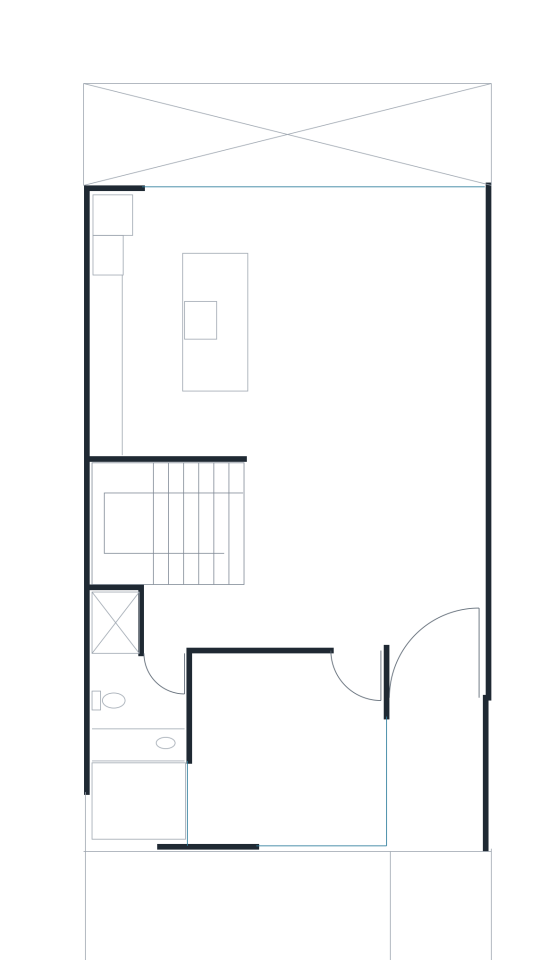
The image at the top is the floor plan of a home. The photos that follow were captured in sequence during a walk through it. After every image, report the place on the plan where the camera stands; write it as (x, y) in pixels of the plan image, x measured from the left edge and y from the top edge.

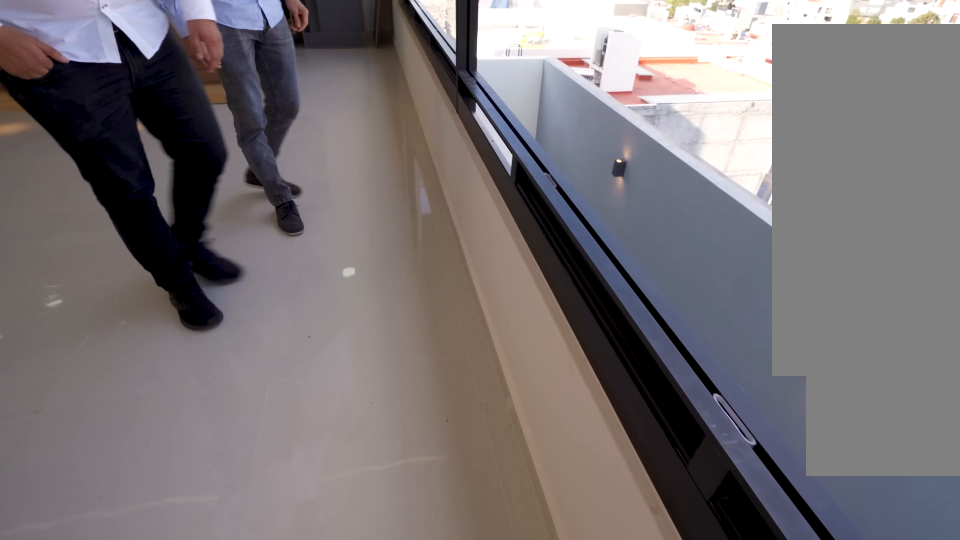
(438, 225)
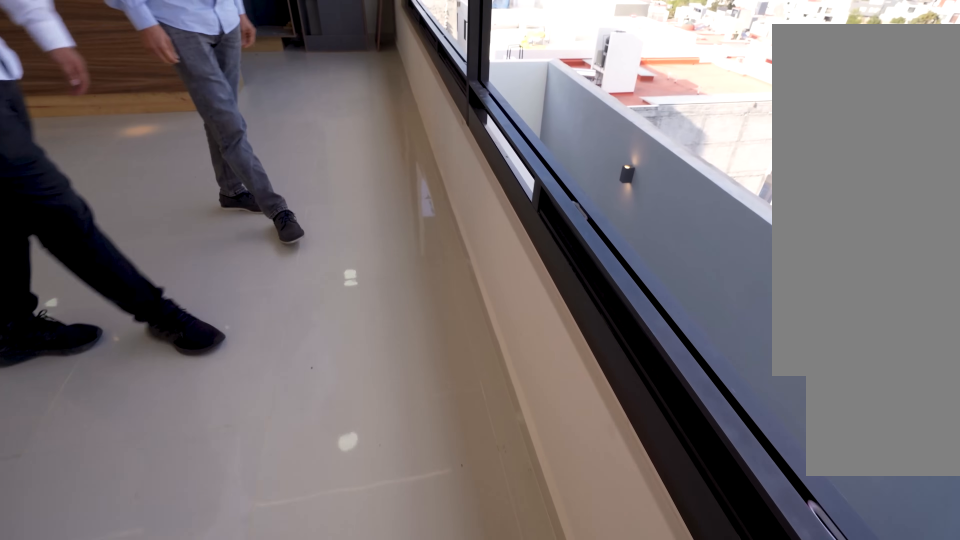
(438, 225)
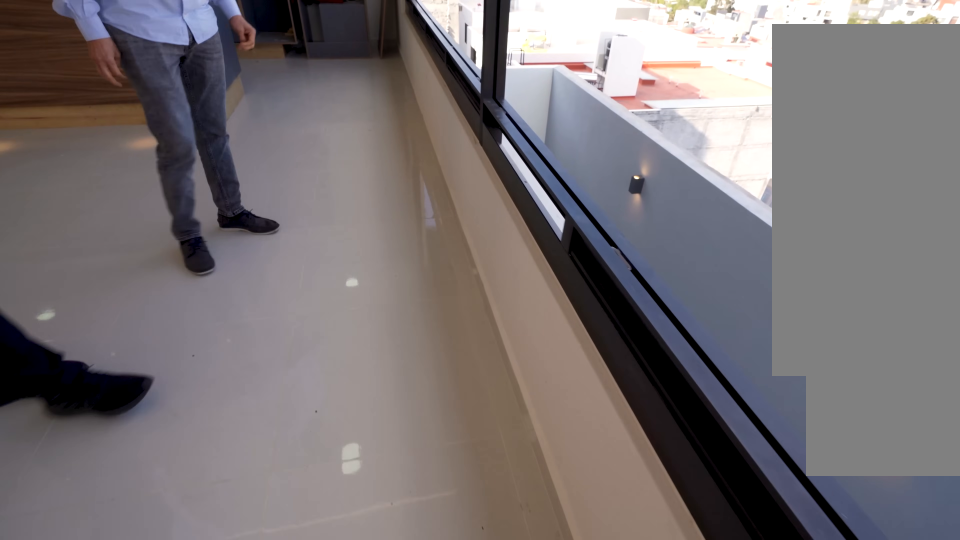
(438, 225)
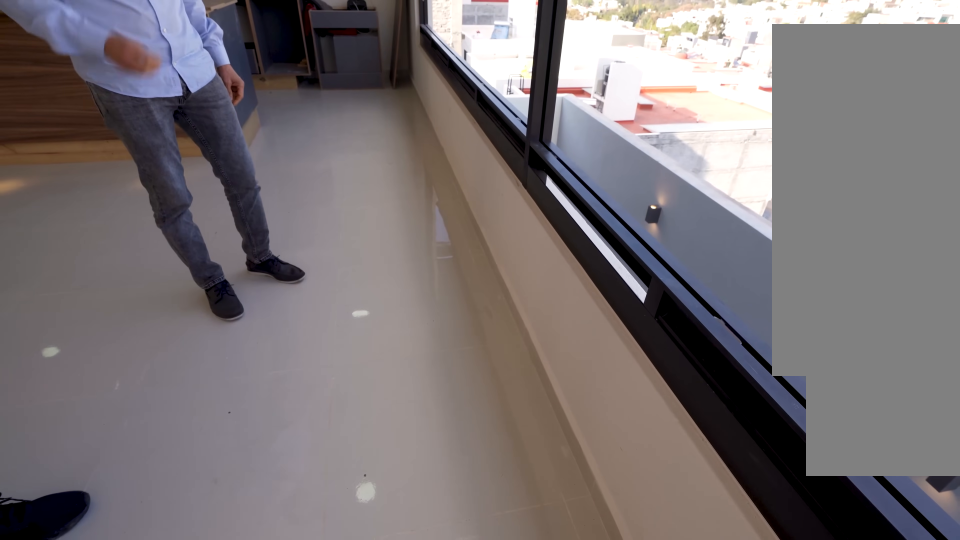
(439, 224)
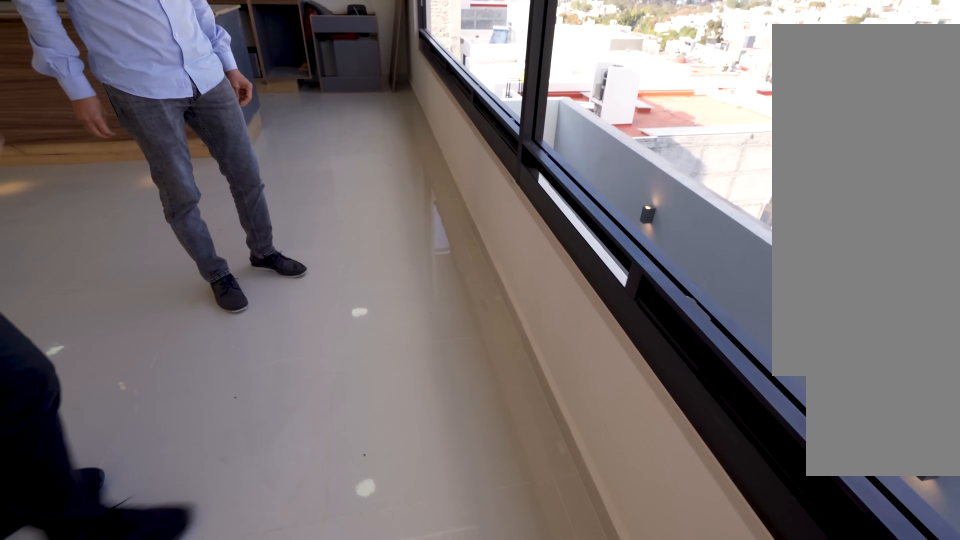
(438, 225)
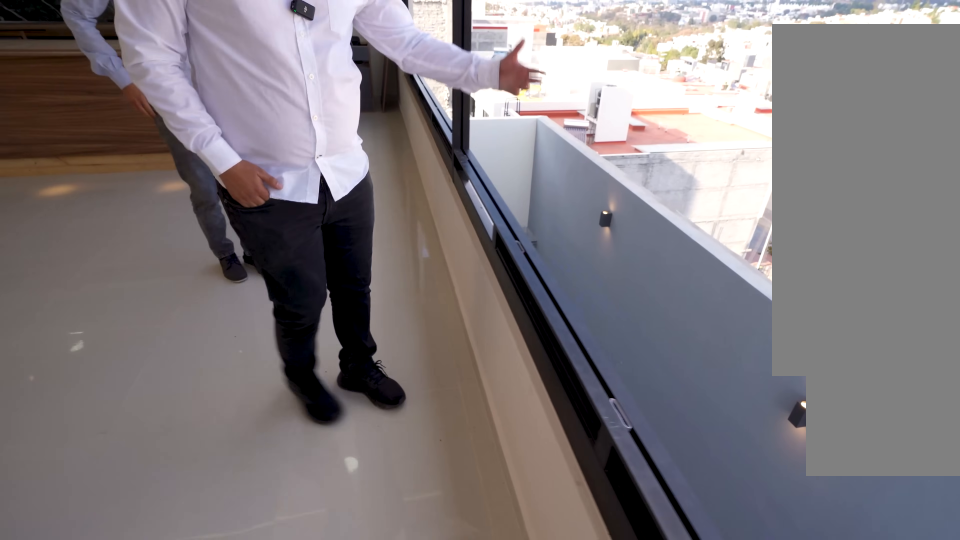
(438, 224)
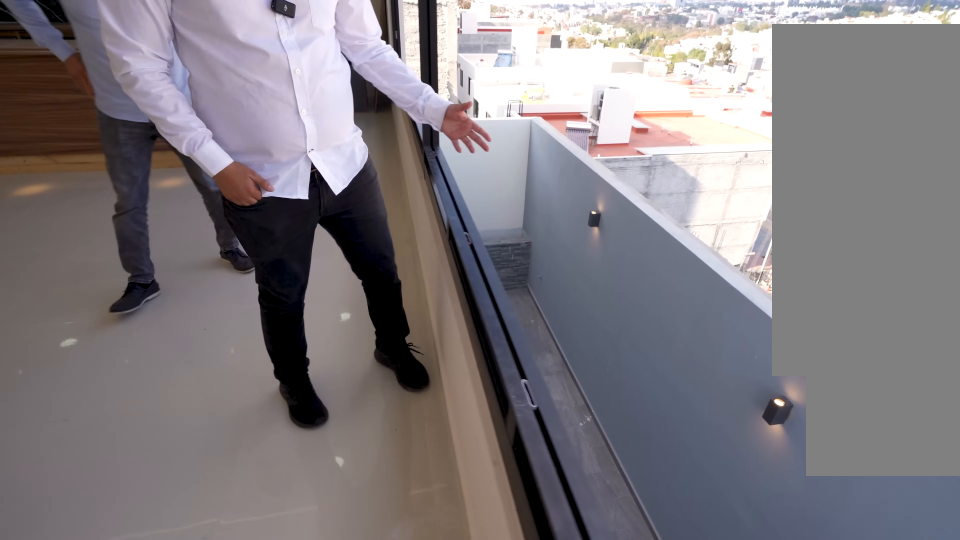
(438, 225)
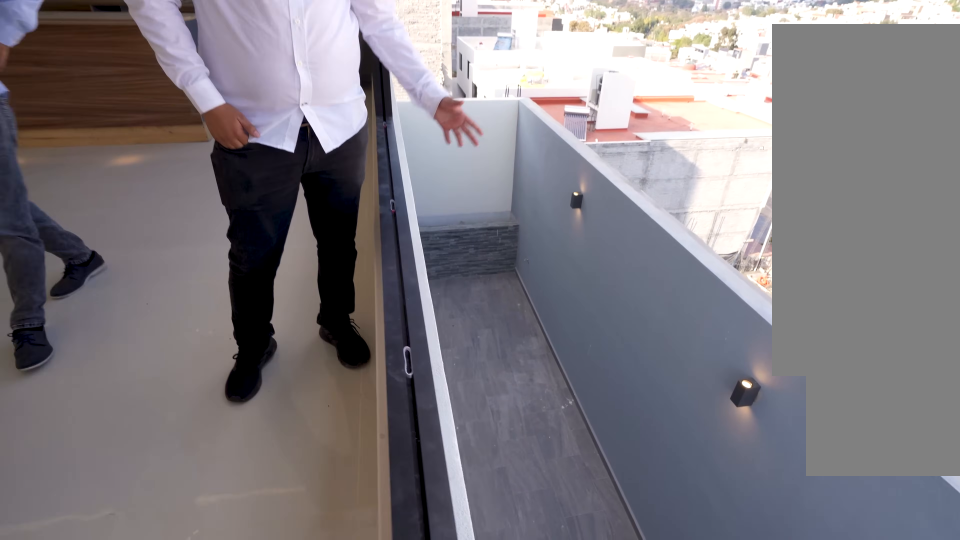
(441, 226)
